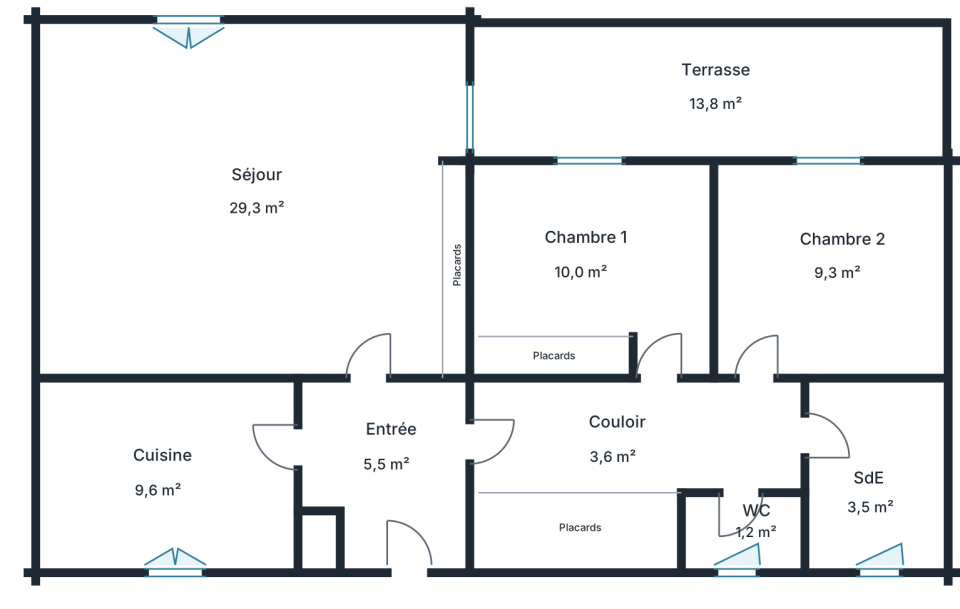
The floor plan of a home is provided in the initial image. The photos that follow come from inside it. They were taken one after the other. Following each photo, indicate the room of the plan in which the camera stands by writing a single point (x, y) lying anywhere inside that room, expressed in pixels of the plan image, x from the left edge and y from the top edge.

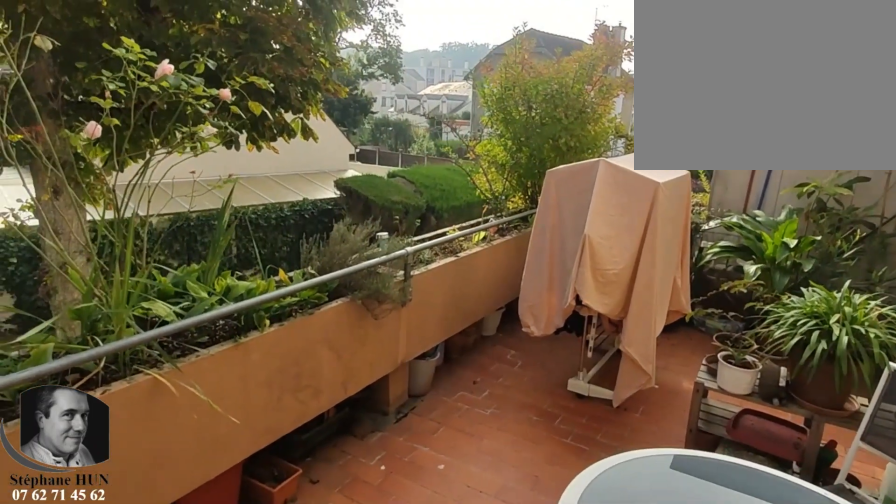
(712, 84)
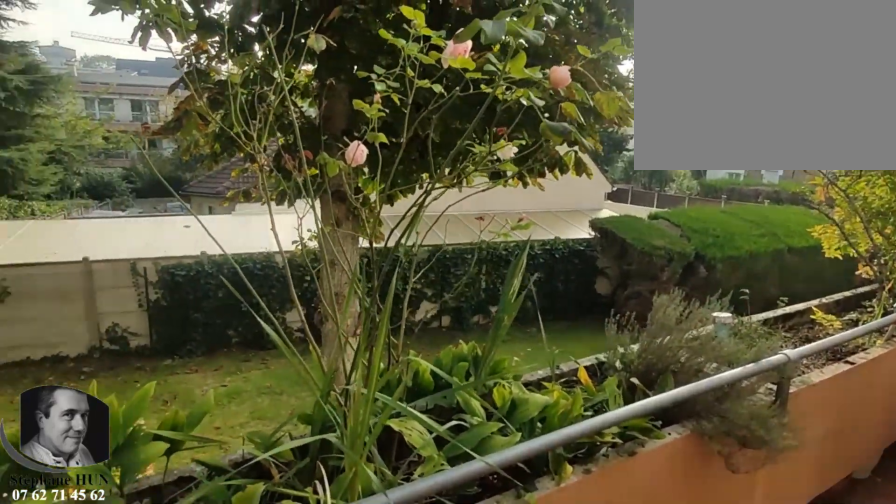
(712, 84)
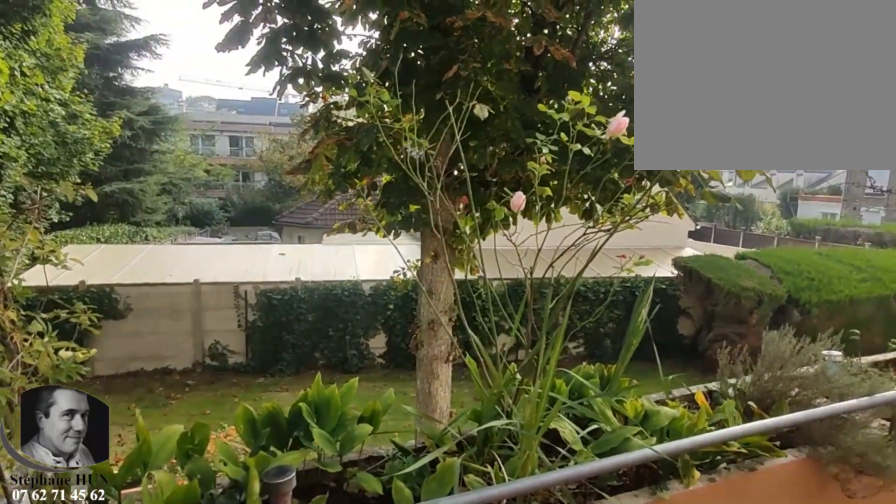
(712, 84)
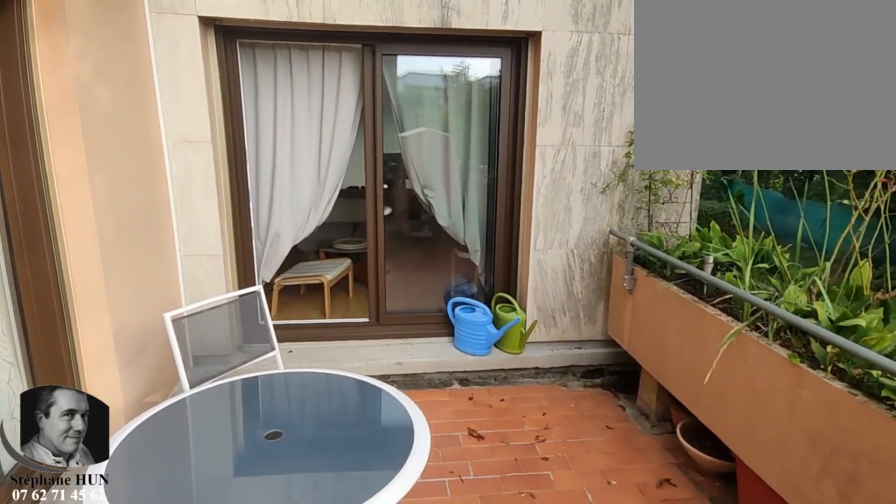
(712, 84)
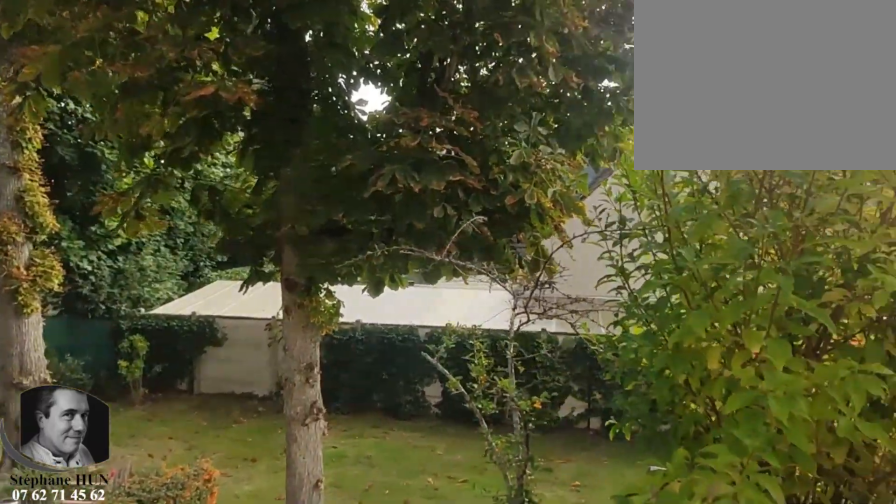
(712, 84)
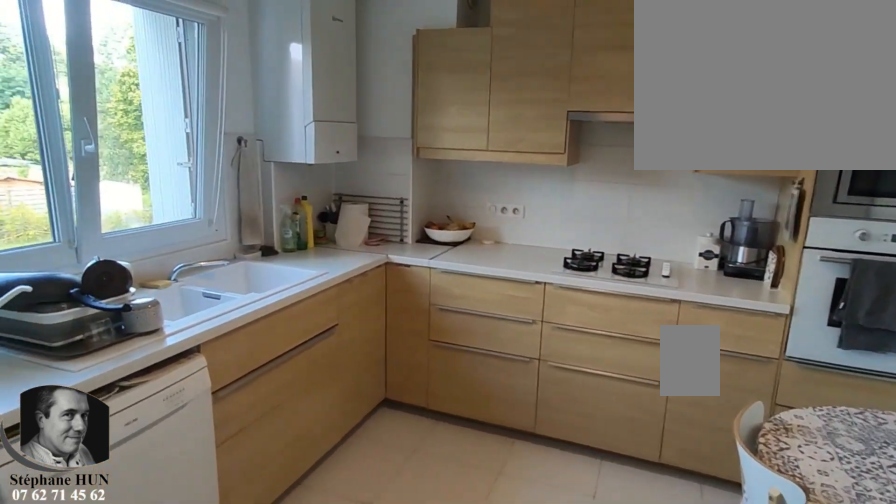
(166, 474)
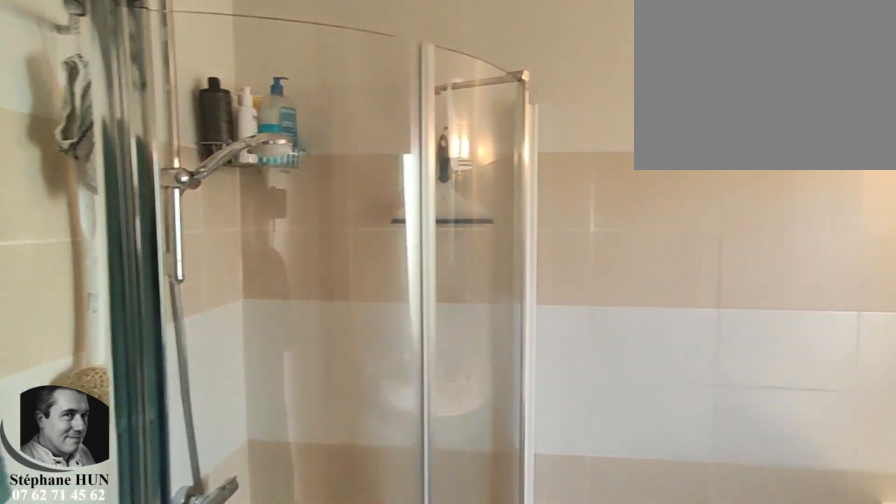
(873, 474)
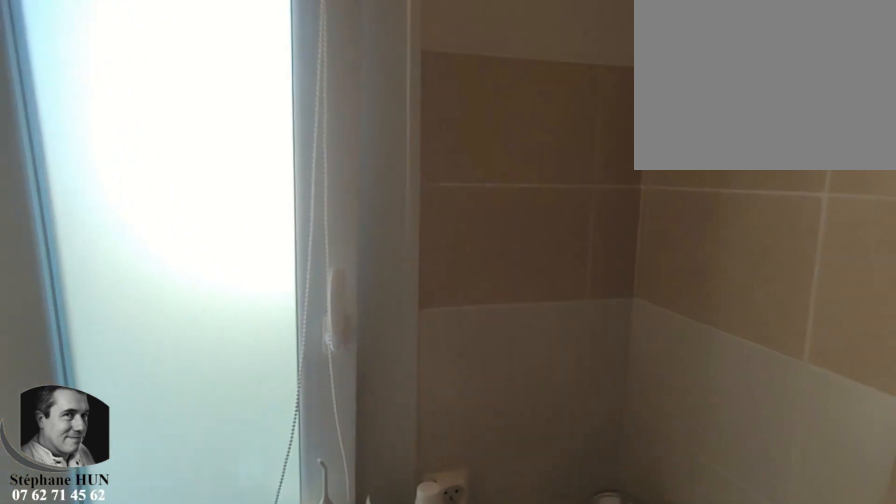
(873, 474)
